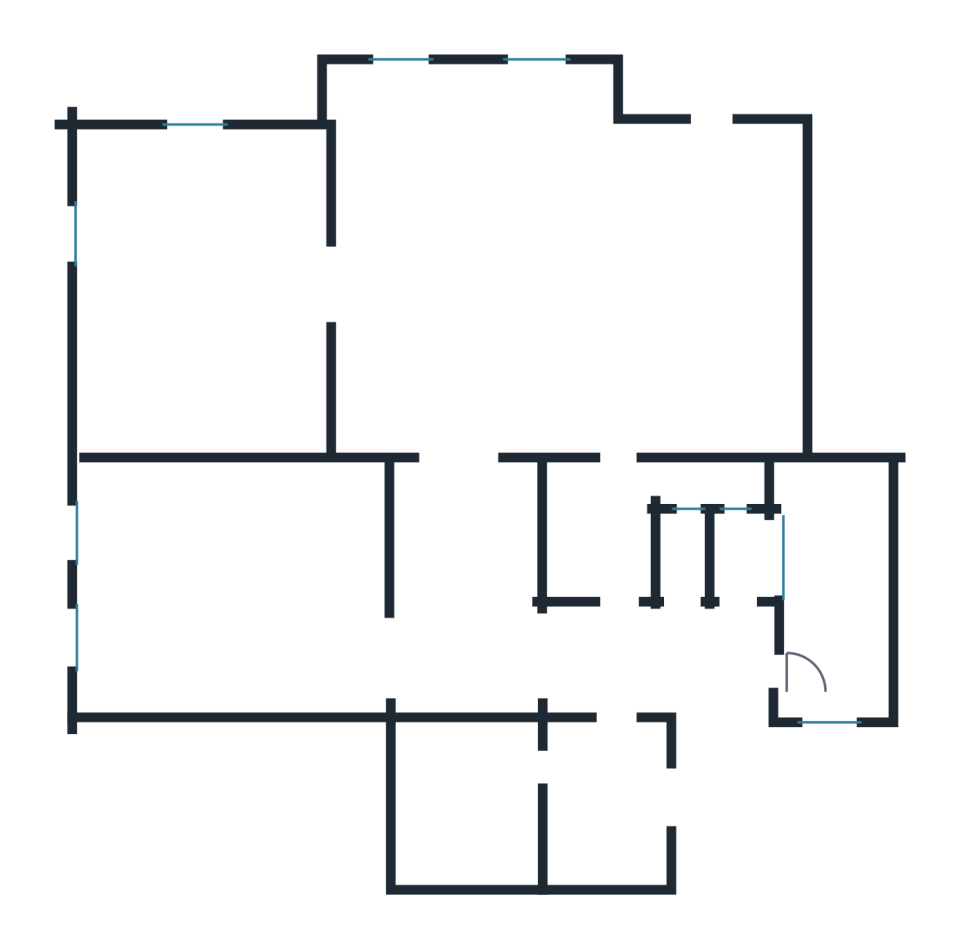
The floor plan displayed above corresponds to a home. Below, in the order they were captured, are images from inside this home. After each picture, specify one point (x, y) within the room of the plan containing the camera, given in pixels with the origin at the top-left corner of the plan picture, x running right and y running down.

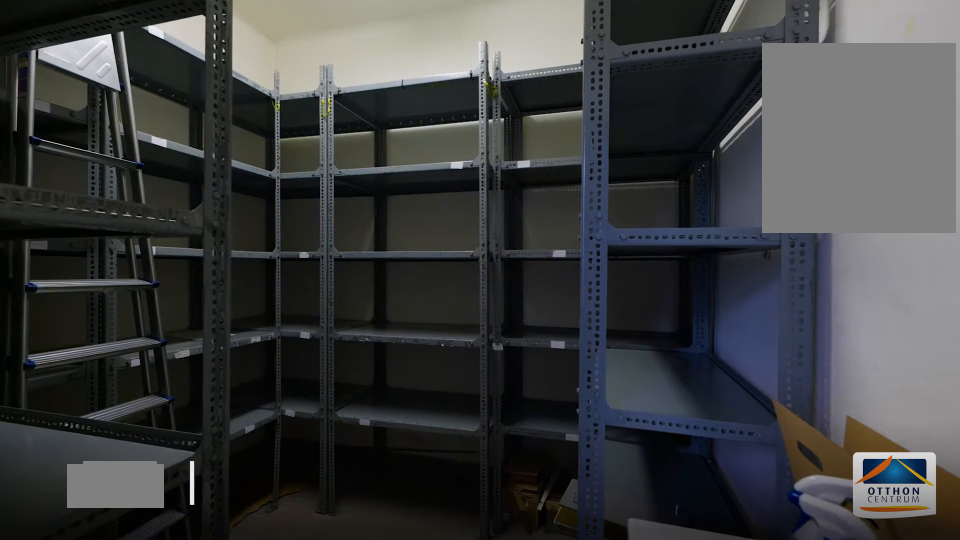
(490, 816)
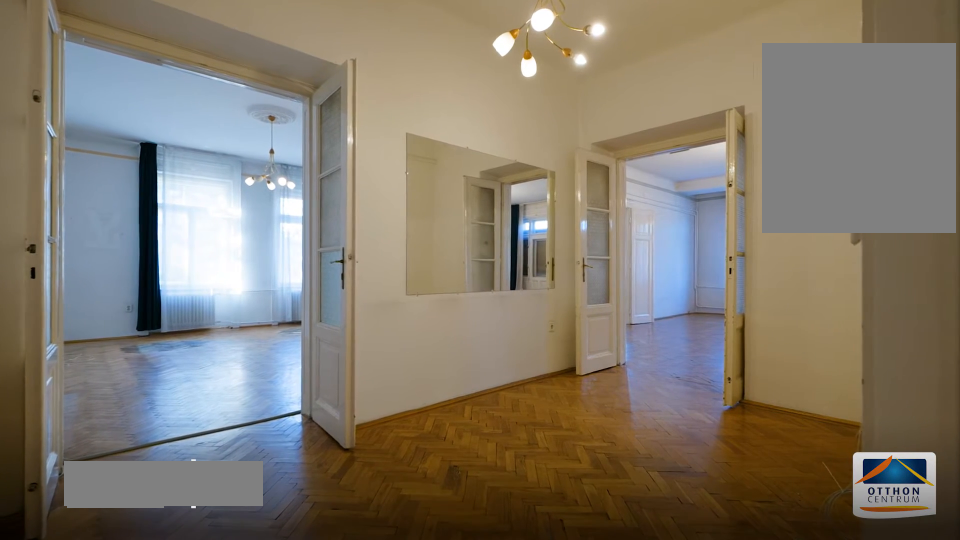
(468, 647)
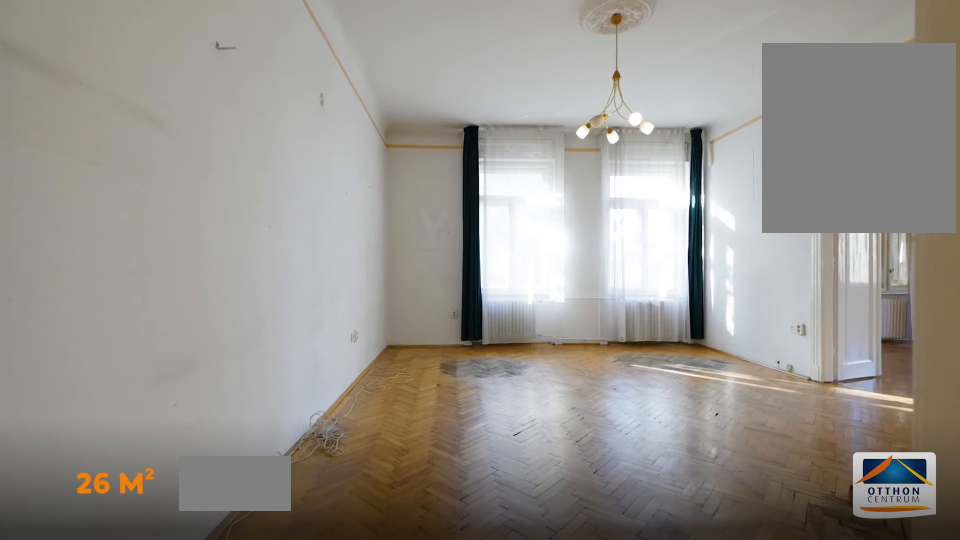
(229, 619)
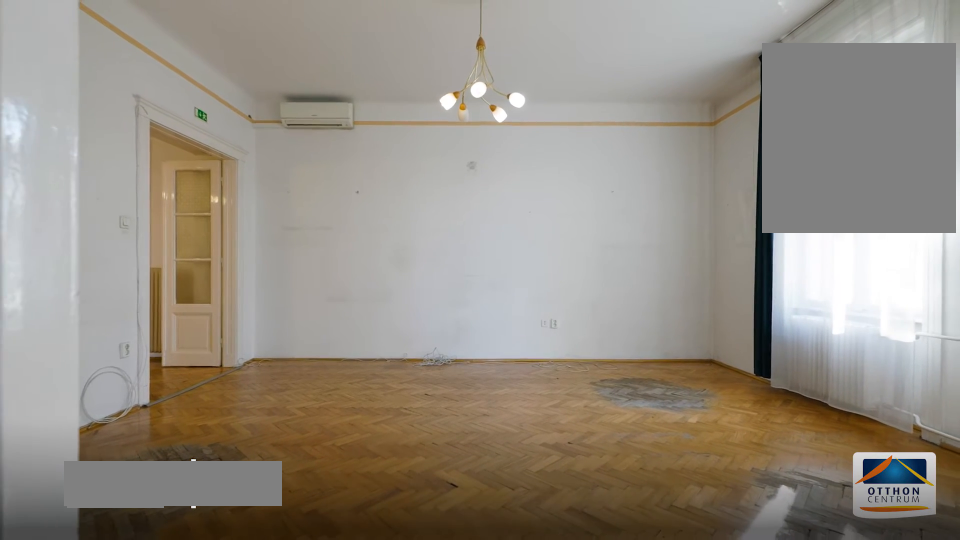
(229, 619)
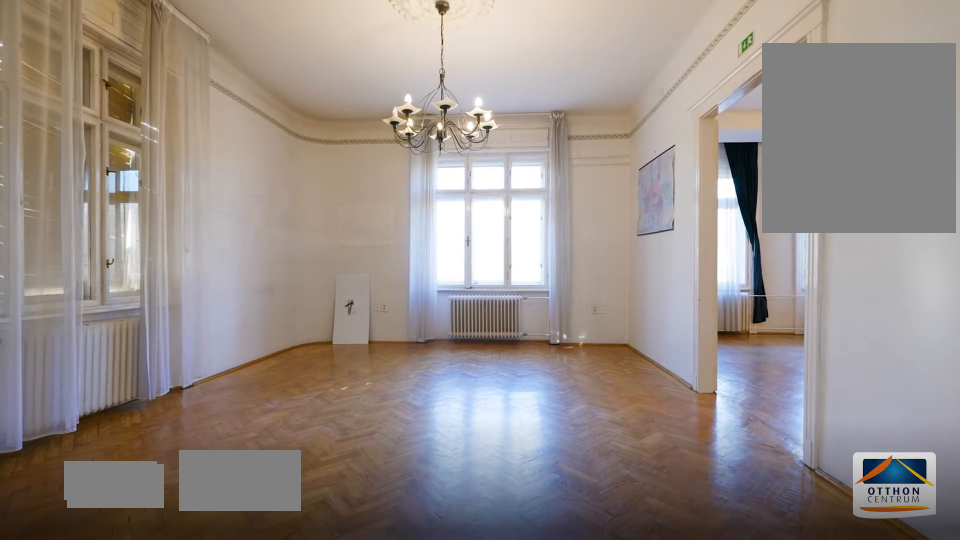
(204, 320)
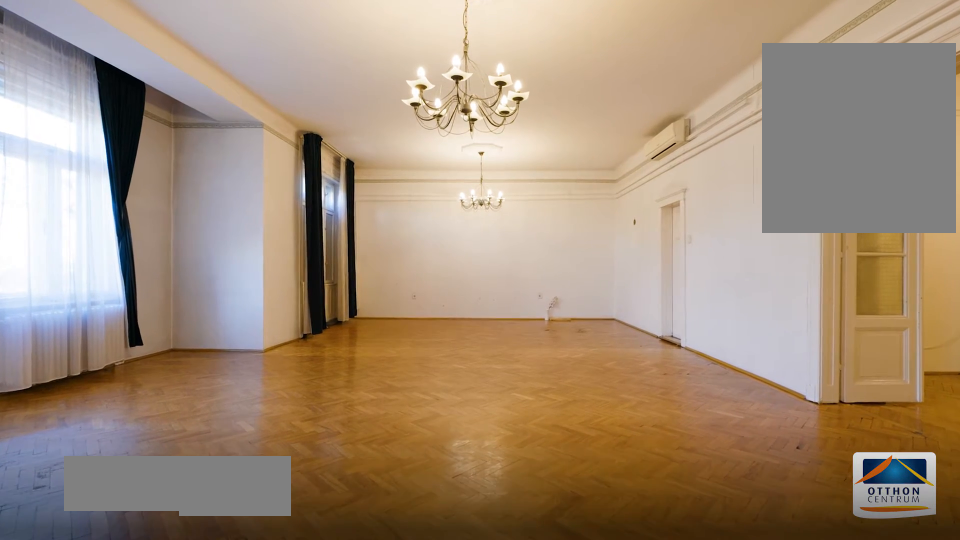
(603, 300)
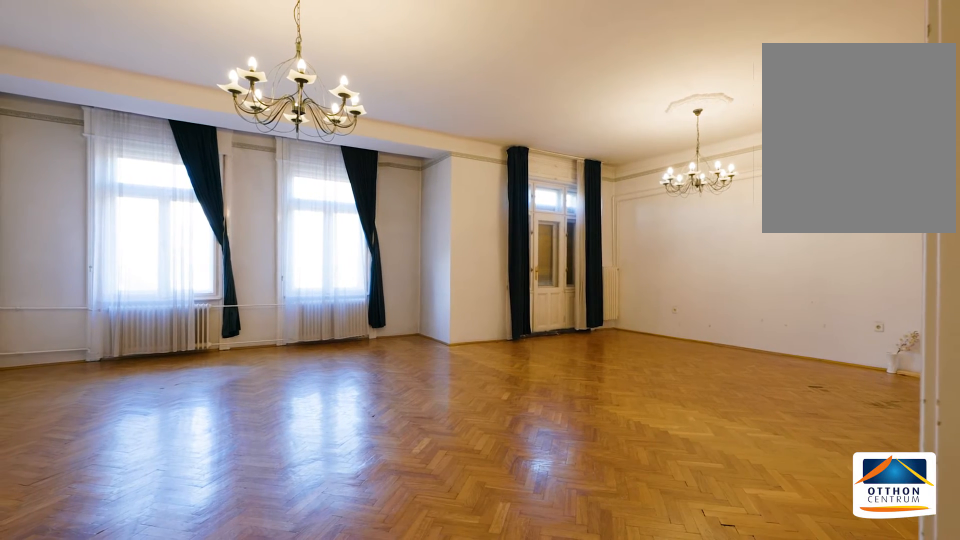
(603, 301)
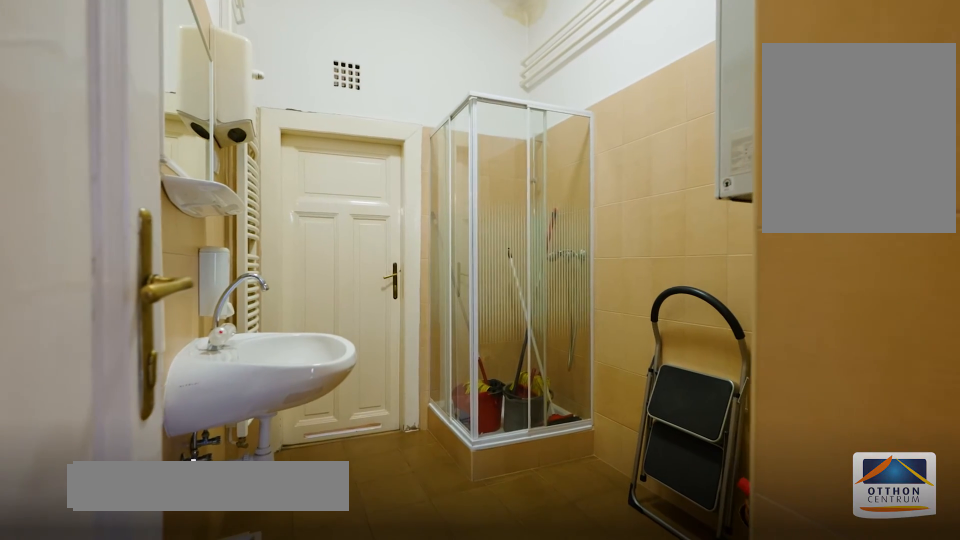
(606, 567)
